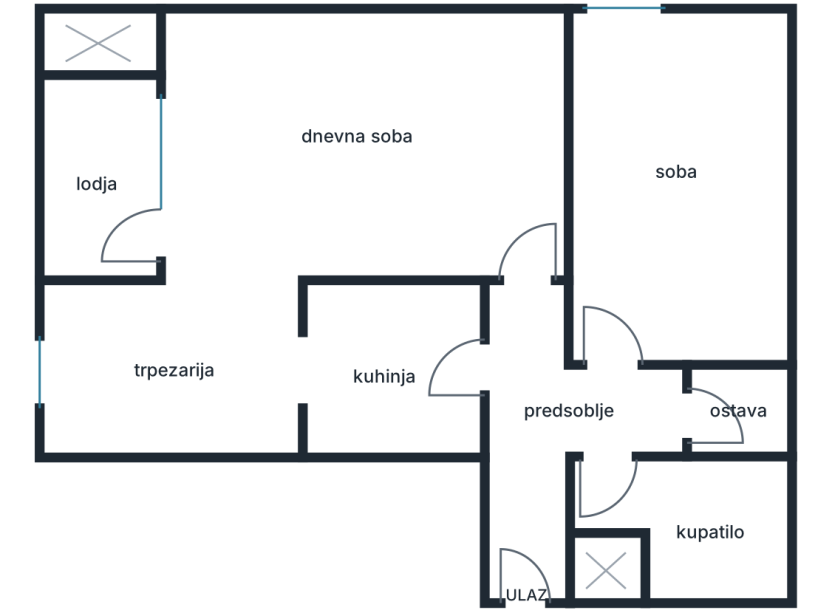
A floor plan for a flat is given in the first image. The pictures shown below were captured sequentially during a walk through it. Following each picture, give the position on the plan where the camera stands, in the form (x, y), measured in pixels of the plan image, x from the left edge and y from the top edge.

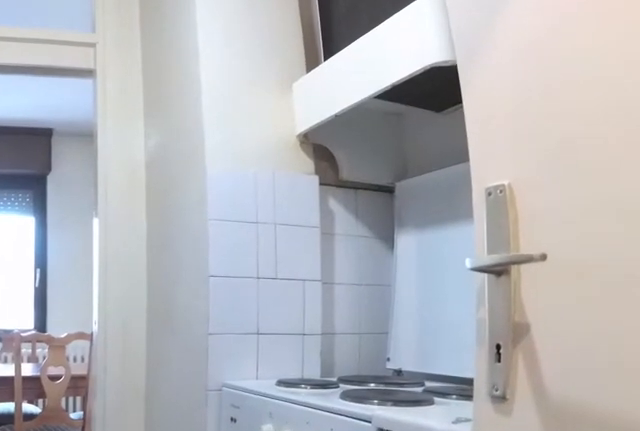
(510, 397)
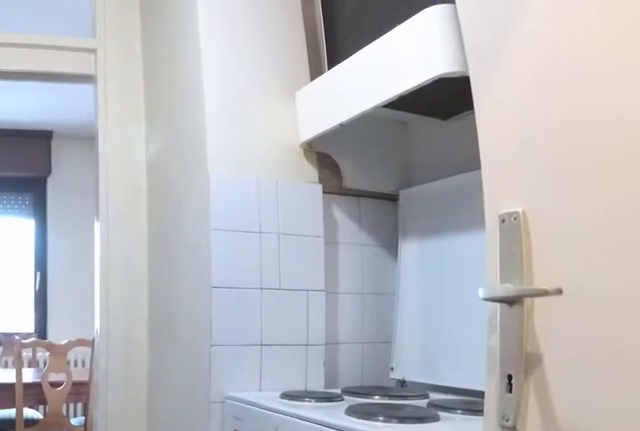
(510, 397)
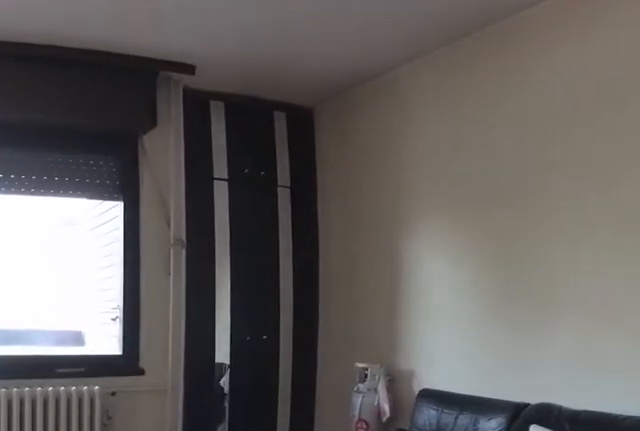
(387, 215)
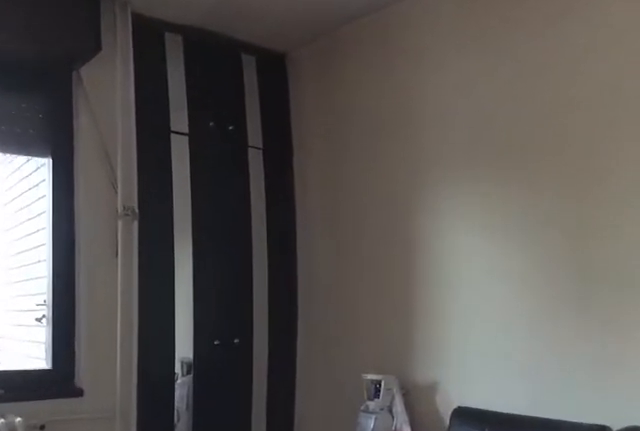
(306, 208)
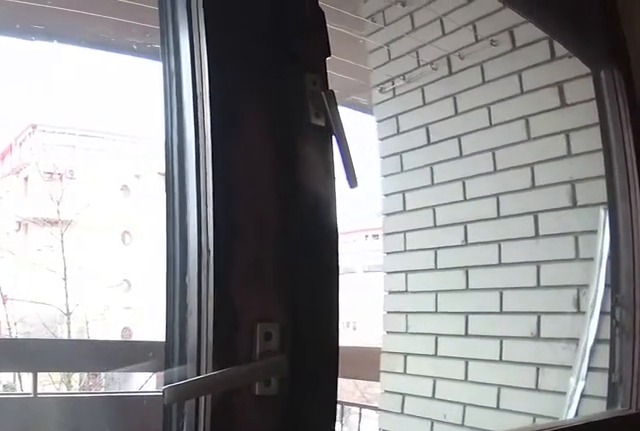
(202, 180)
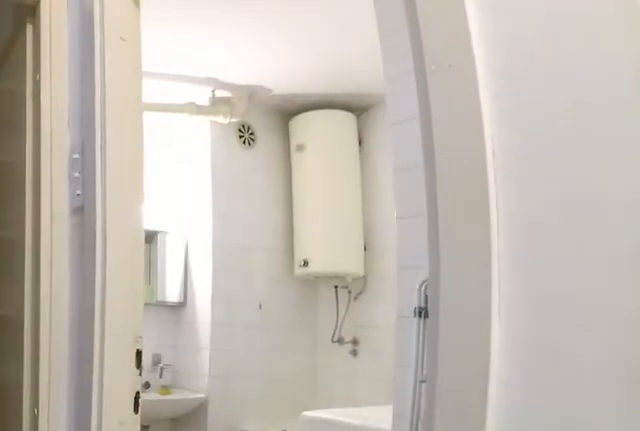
(491, 394)
